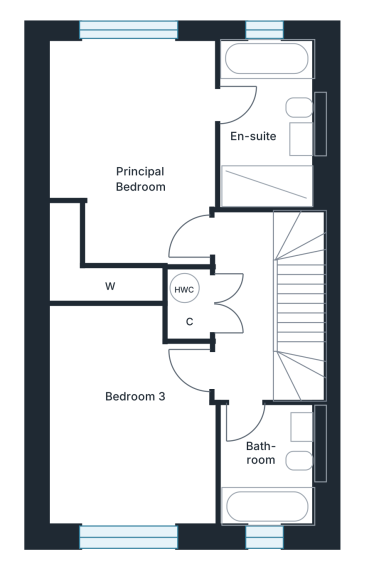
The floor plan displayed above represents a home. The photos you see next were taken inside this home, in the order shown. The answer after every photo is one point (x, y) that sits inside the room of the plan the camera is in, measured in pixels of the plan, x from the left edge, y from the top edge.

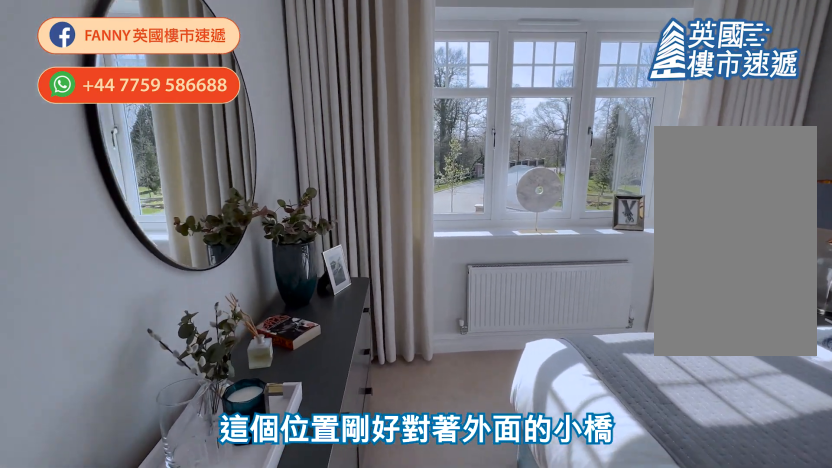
(130, 421)
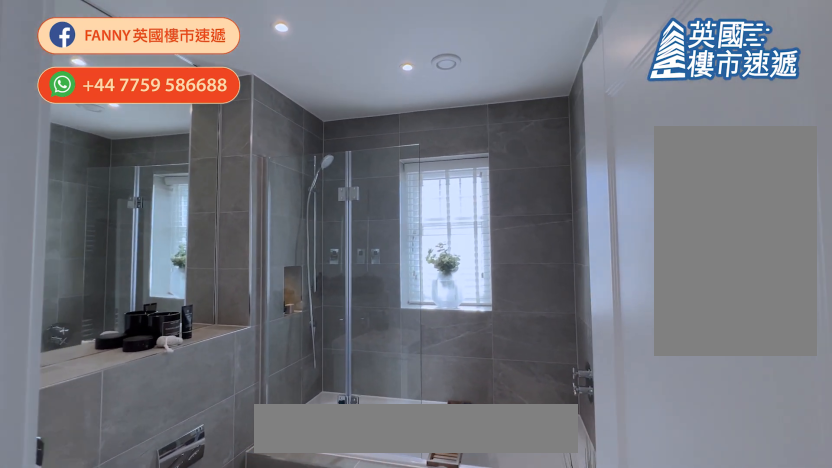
(305, 511)
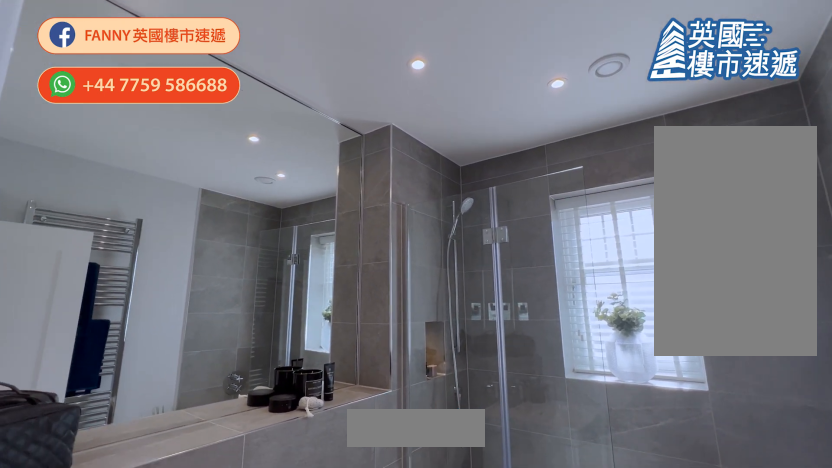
(234, 518)
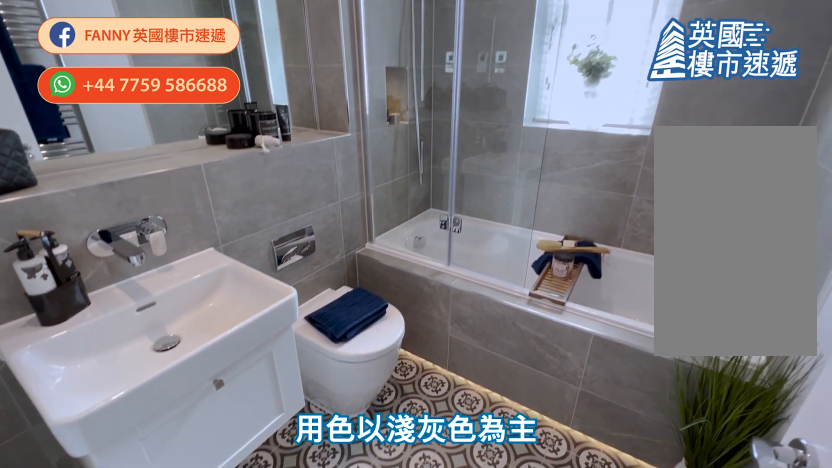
(234, 518)
